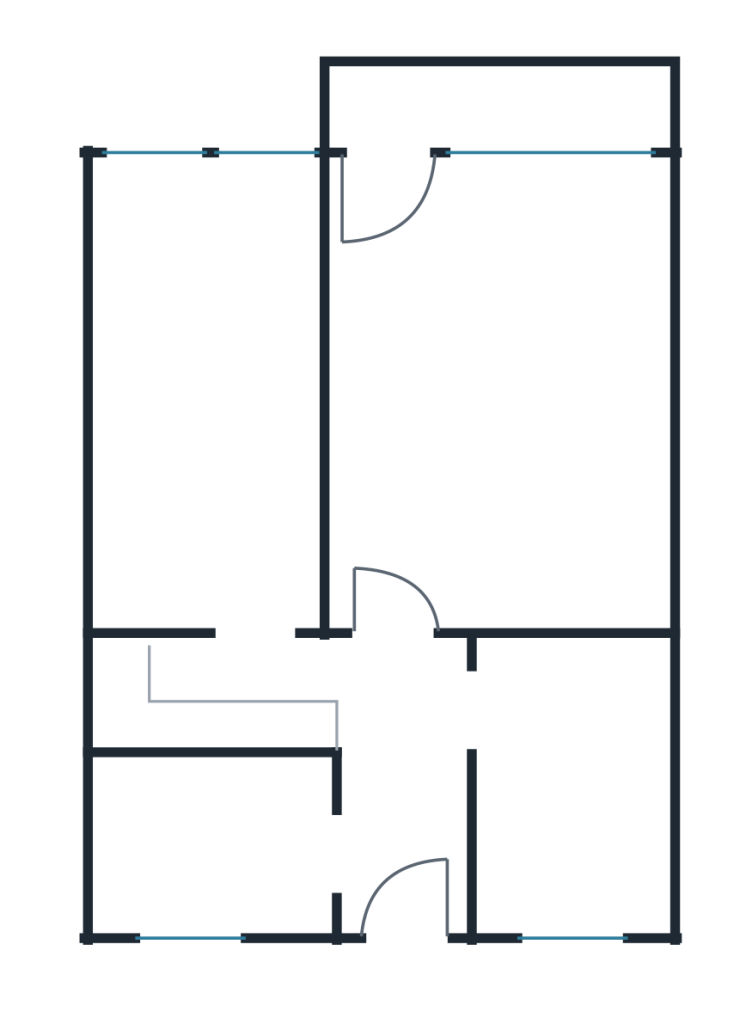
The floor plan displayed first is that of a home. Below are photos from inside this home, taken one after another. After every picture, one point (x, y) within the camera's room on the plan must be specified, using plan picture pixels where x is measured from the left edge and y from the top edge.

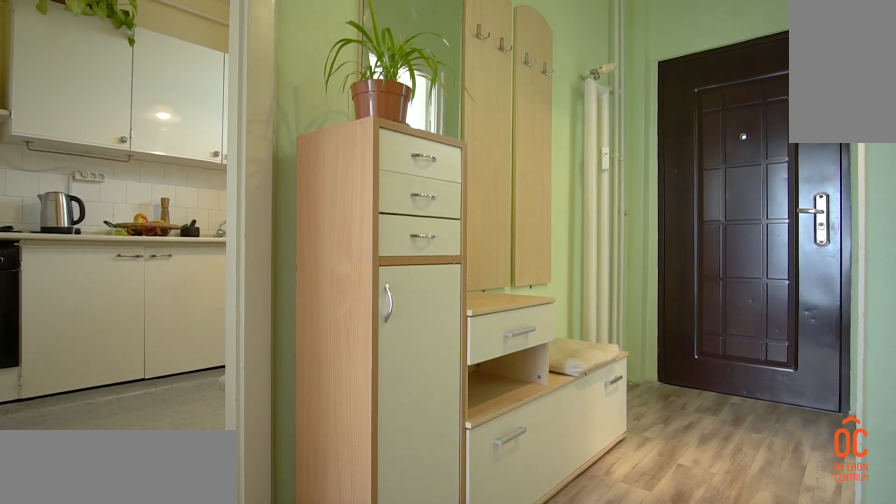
(400, 778)
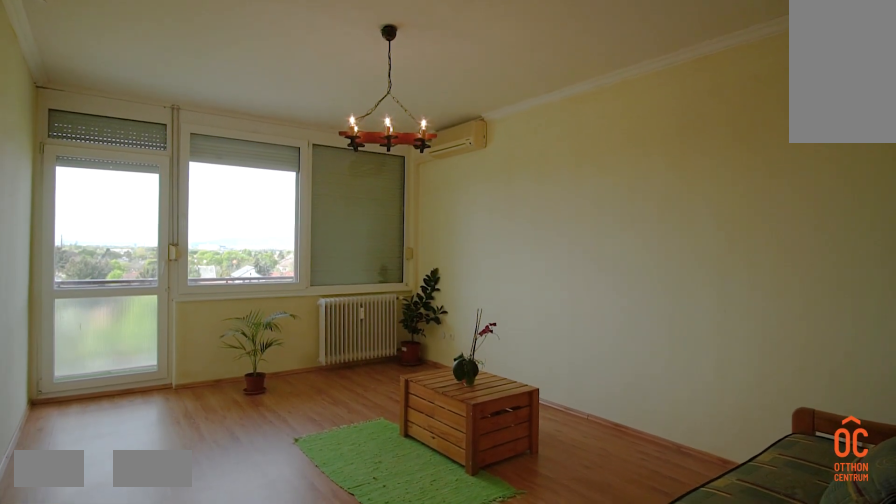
(512, 403)
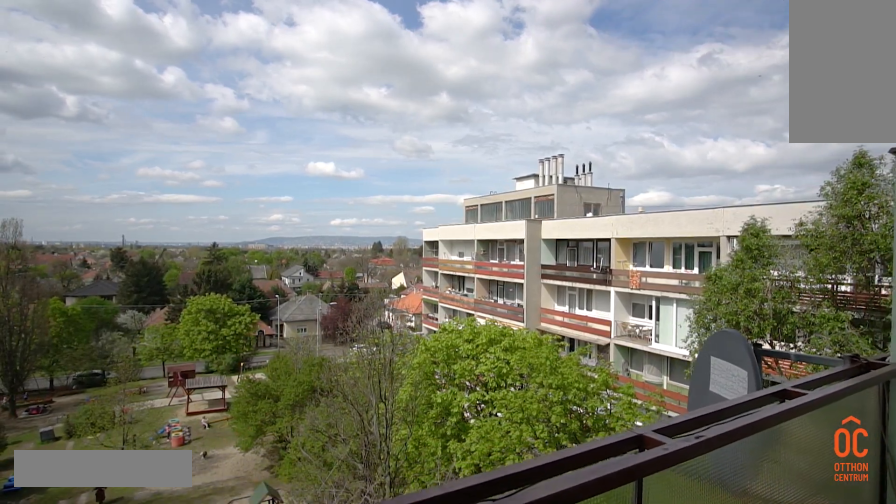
(515, 109)
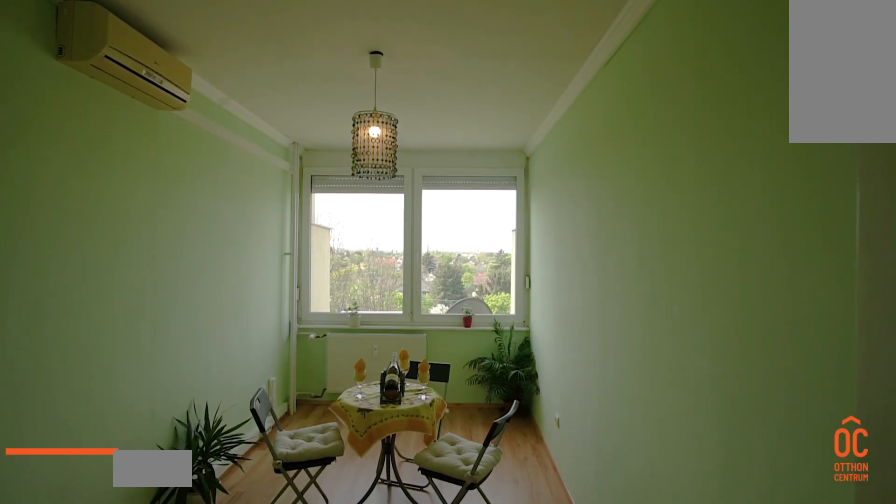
(217, 385)
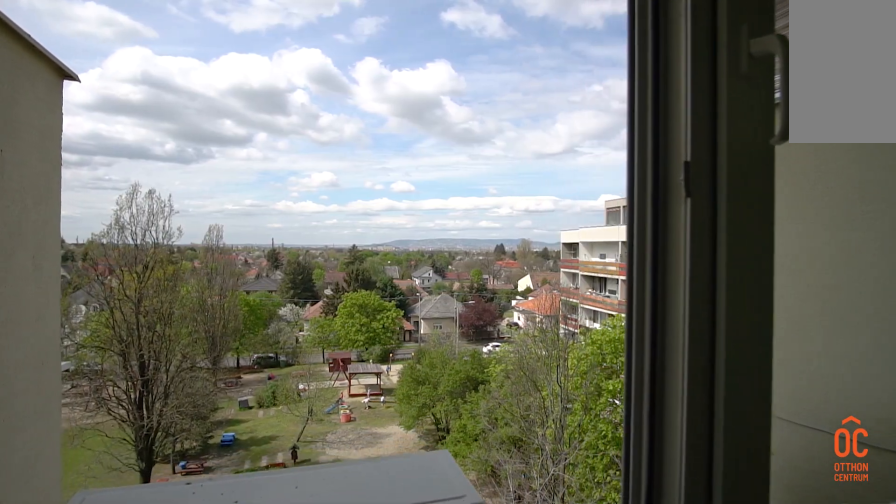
(217, 386)
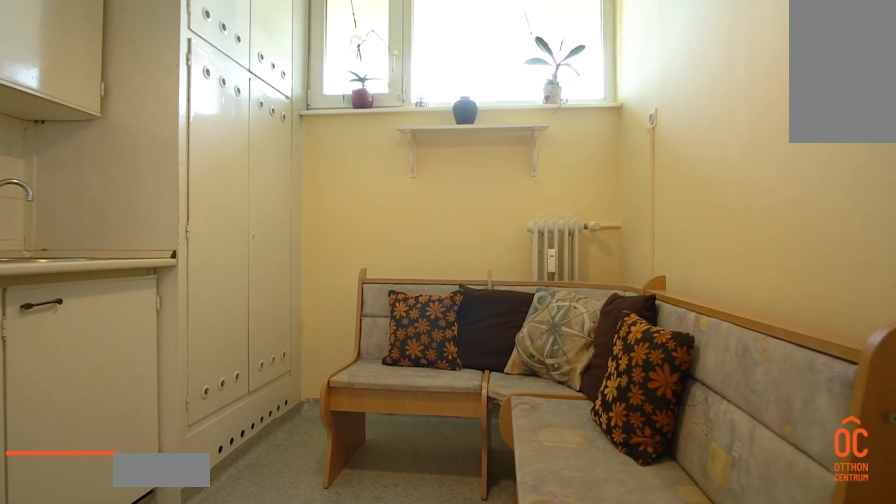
(579, 796)
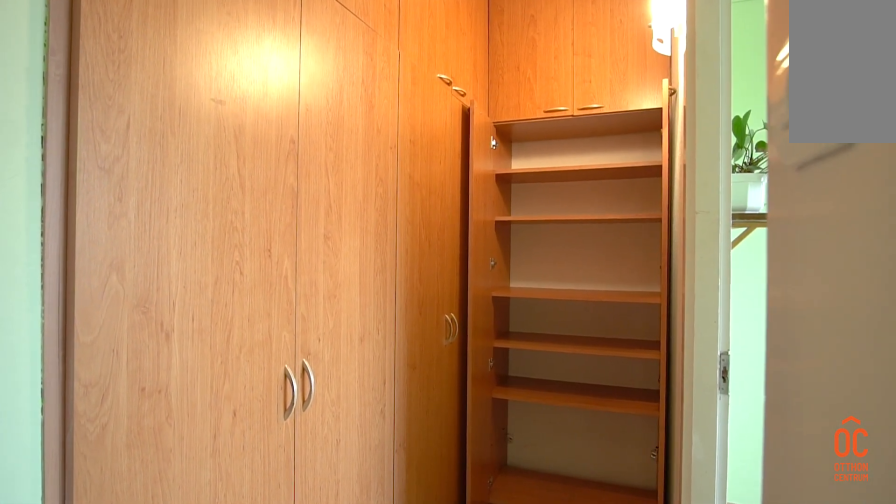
(207, 695)
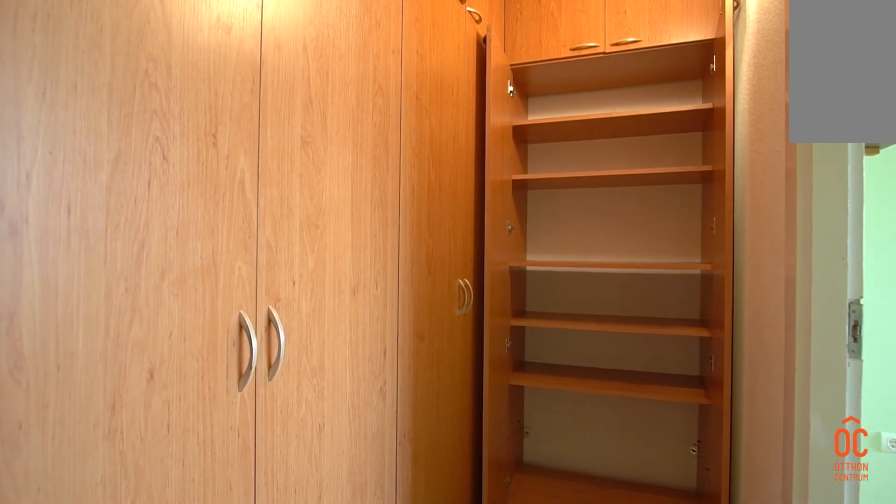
(207, 695)
